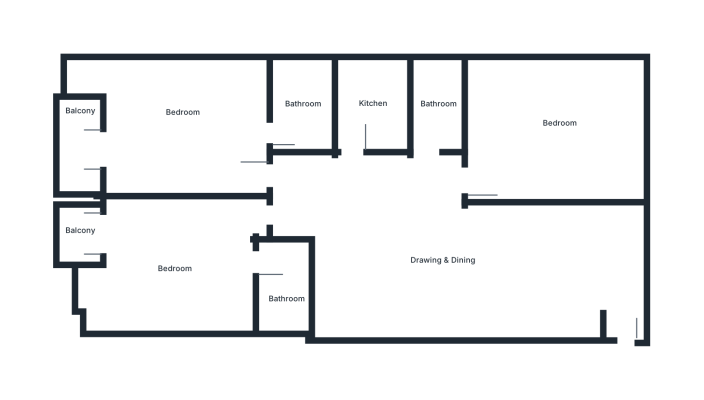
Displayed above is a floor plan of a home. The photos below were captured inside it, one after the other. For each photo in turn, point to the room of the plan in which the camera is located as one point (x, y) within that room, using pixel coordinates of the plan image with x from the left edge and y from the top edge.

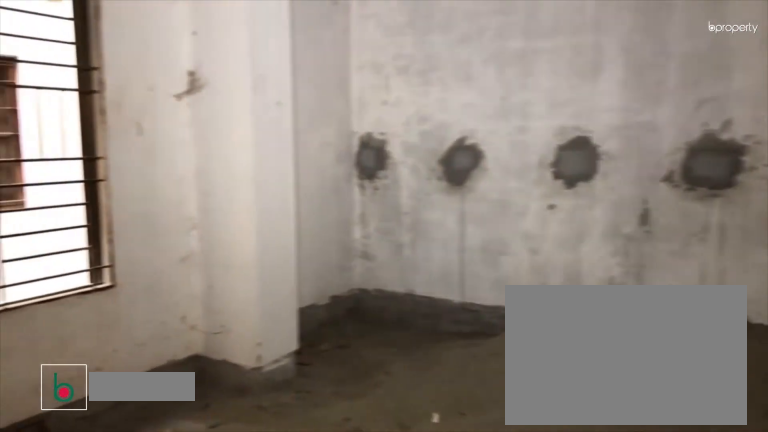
(561, 129)
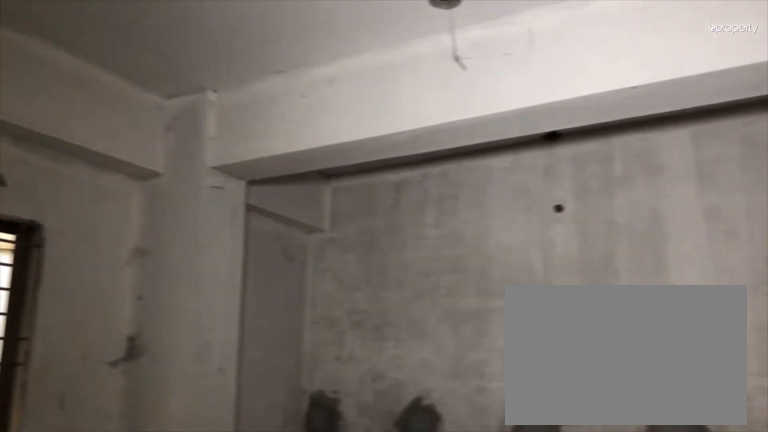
(561, 129)
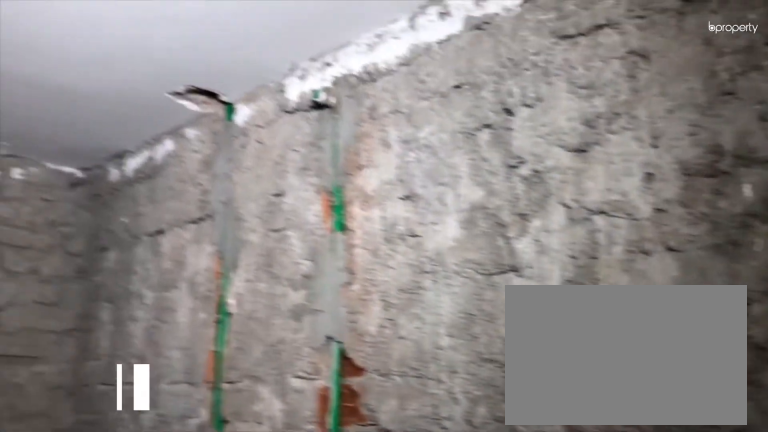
(439, 103)
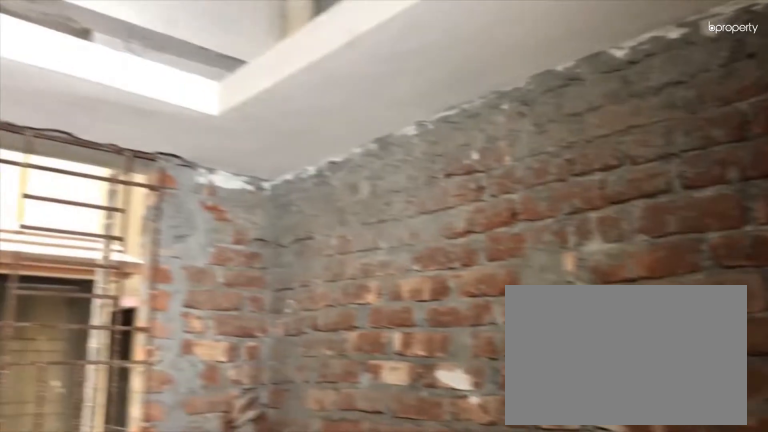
(369, 101)
